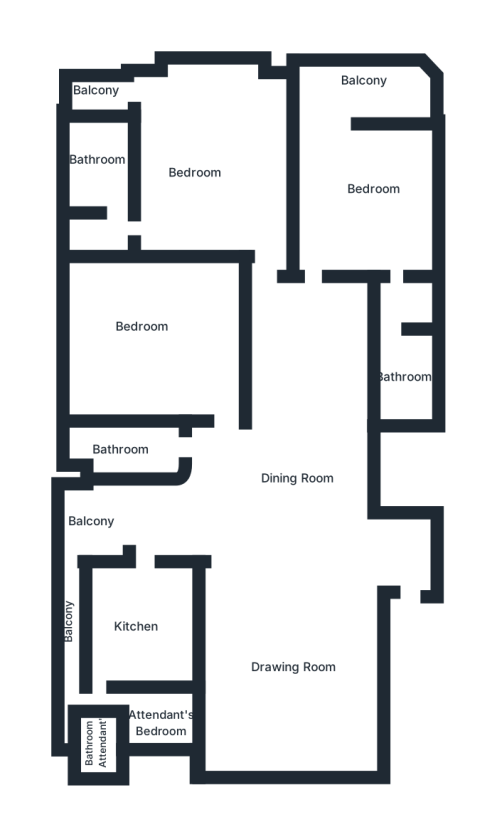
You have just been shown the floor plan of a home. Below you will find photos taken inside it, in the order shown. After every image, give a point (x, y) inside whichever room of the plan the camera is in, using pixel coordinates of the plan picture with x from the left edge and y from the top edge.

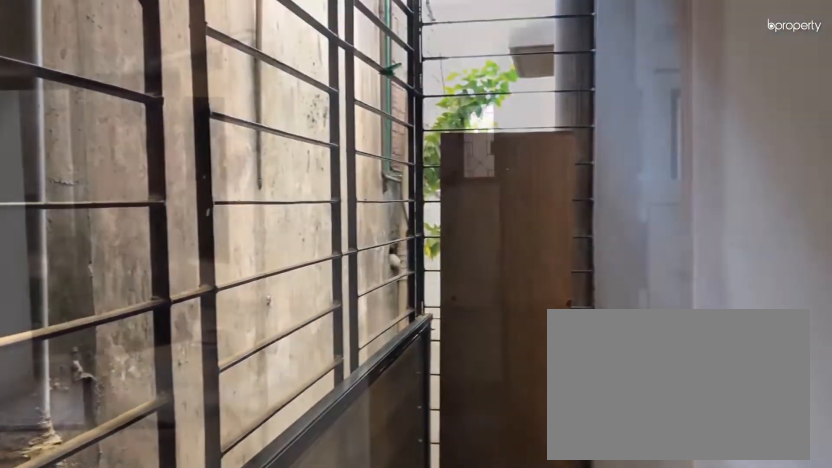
(105, 526)
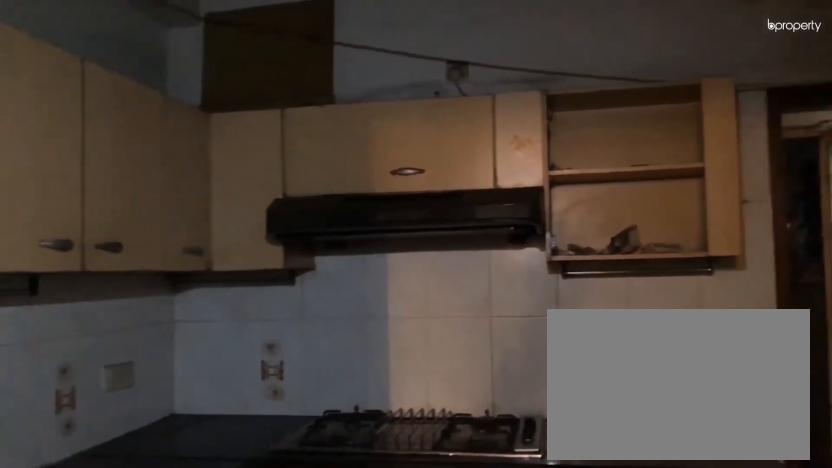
(139, 627)
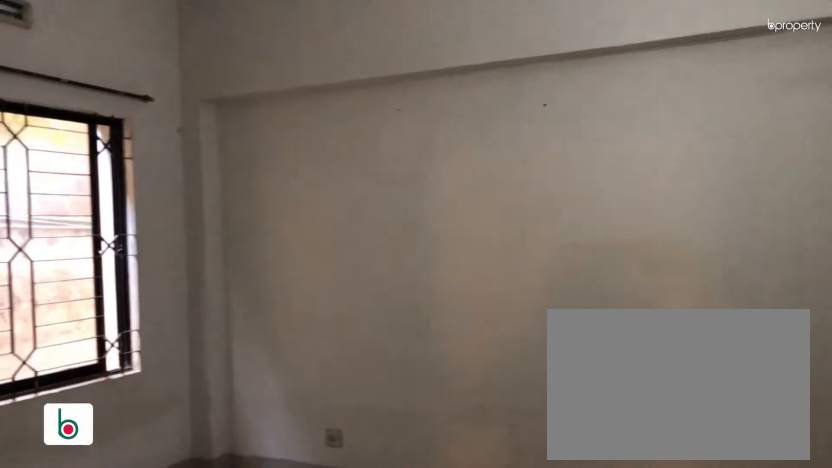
(150, 344)
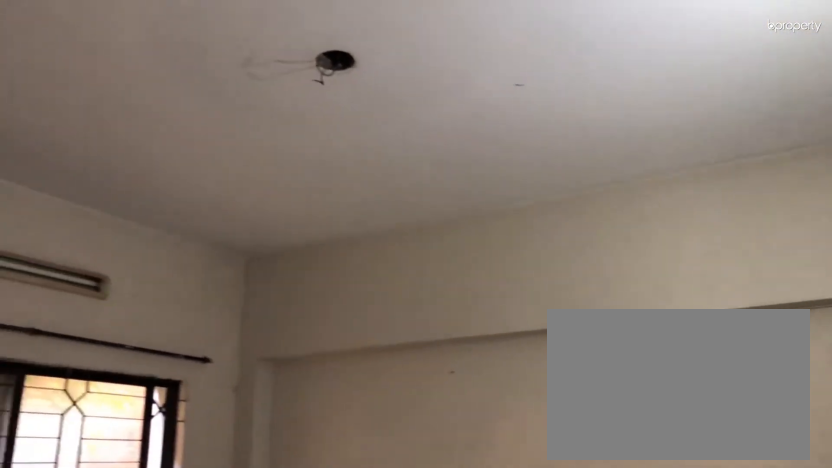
(162, 353)
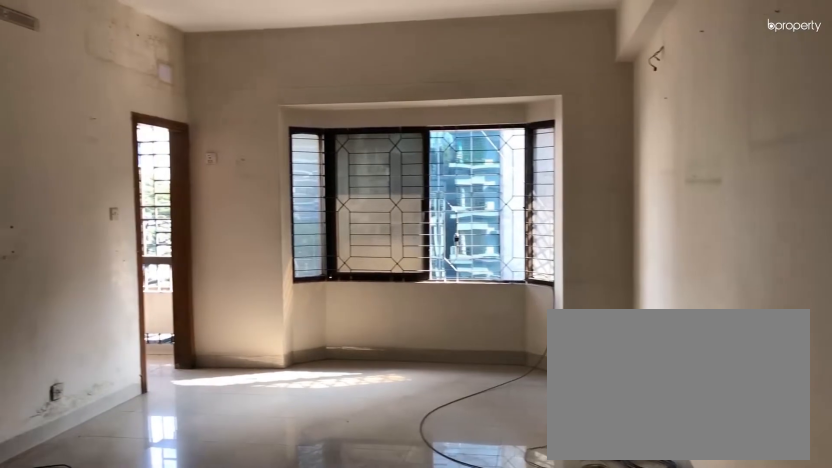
(169, 116)
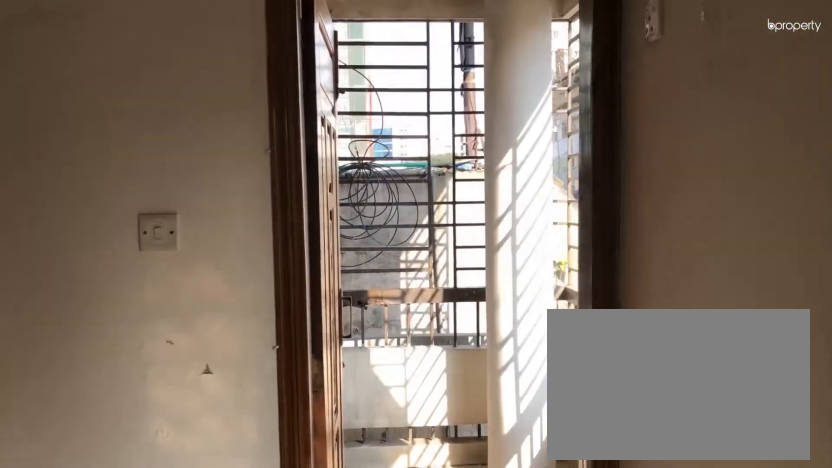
(169, 116)
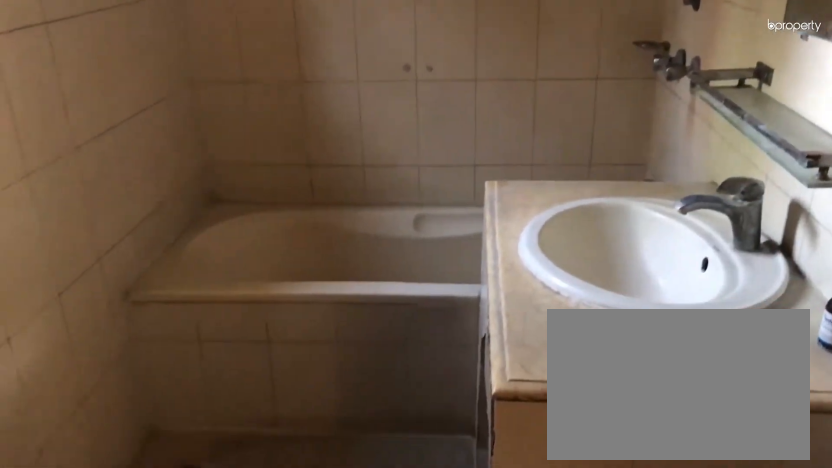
(111, 166)
